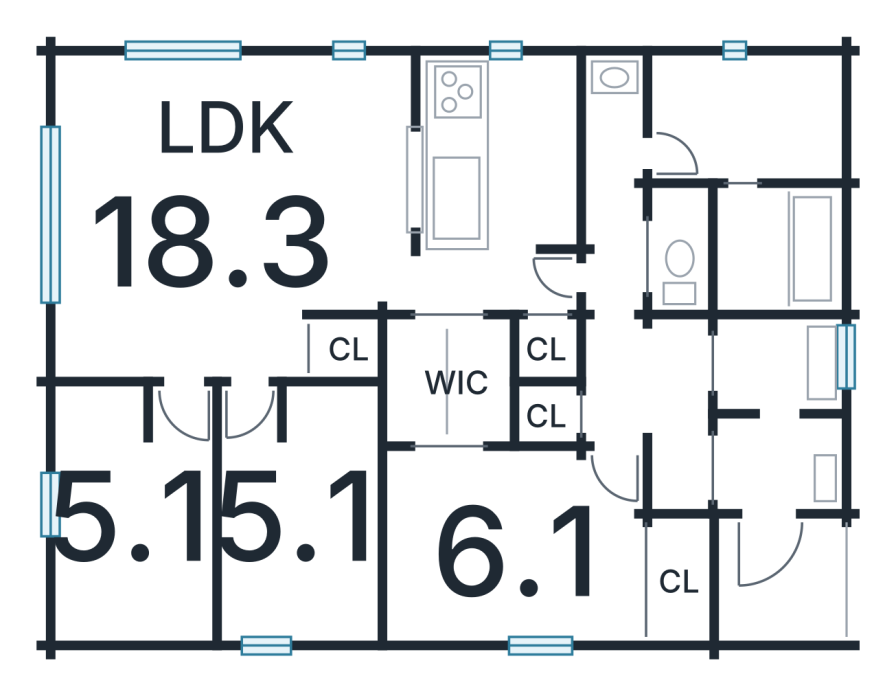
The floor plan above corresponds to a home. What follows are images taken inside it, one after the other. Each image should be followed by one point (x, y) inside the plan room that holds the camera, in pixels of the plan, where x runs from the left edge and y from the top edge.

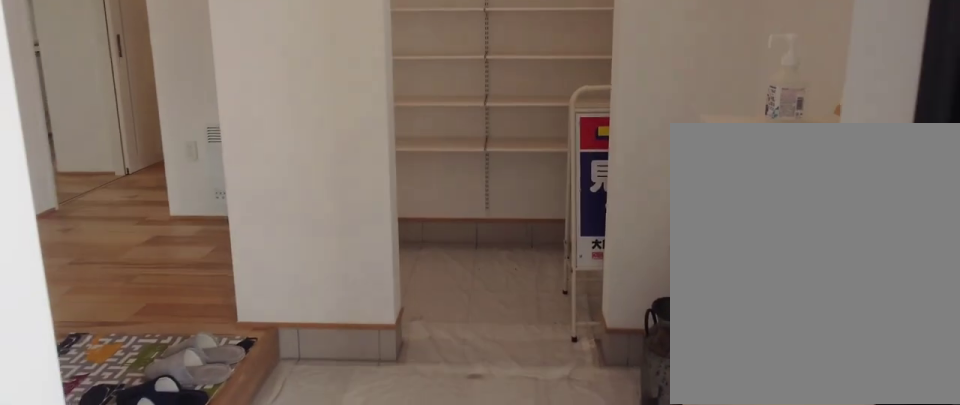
(776, 402)
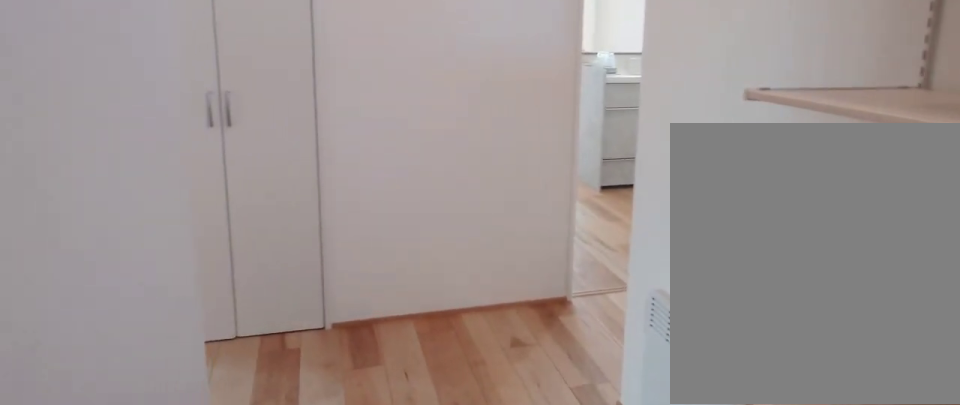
(776, 402)
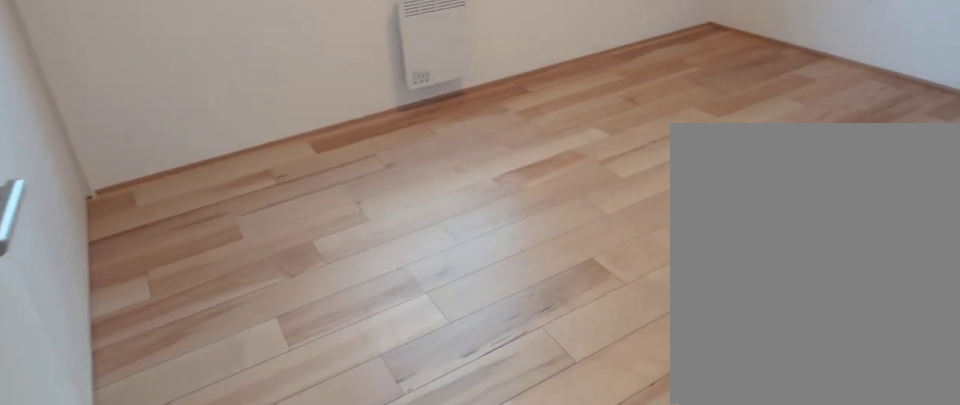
(500, 547)
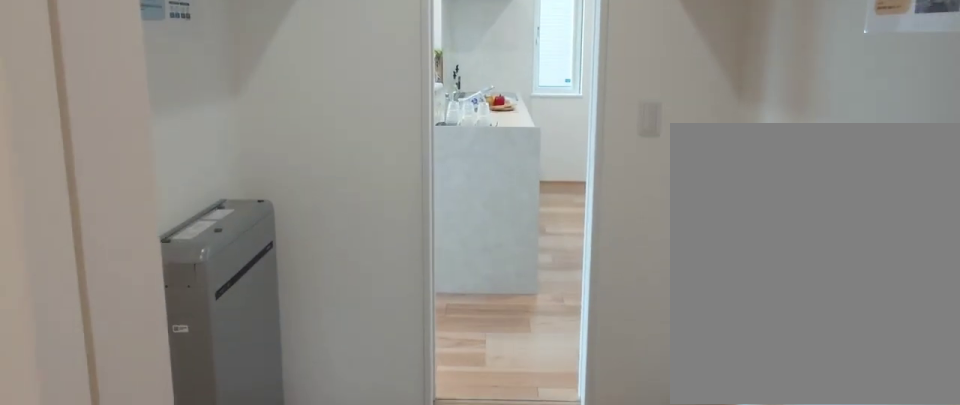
(448, 389)
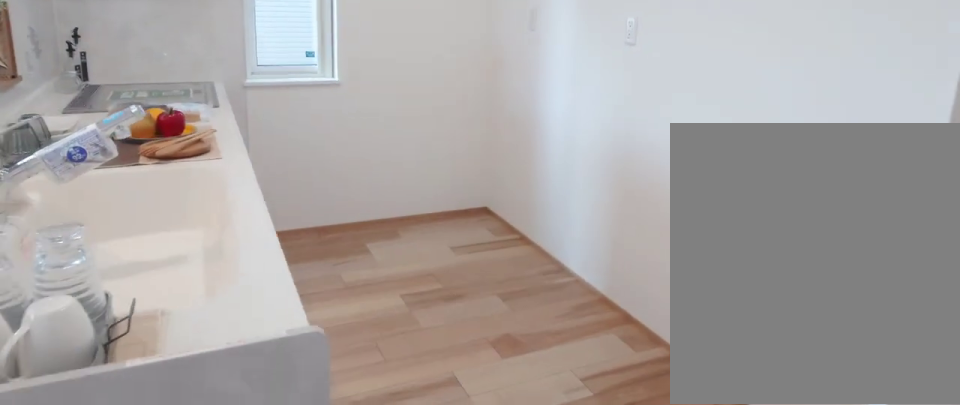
(493, 182)
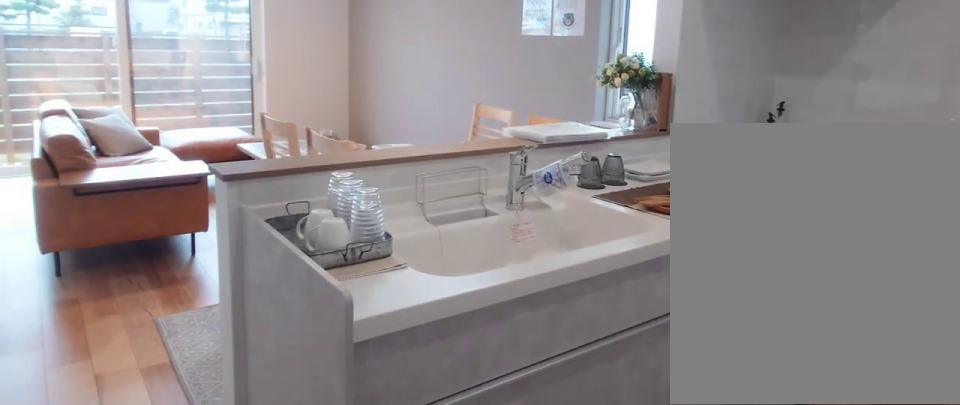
(493, 182)
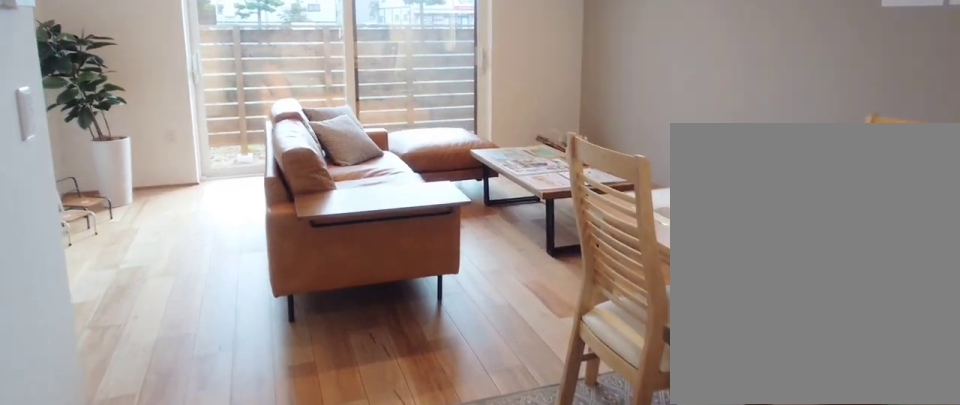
(204, 228)
